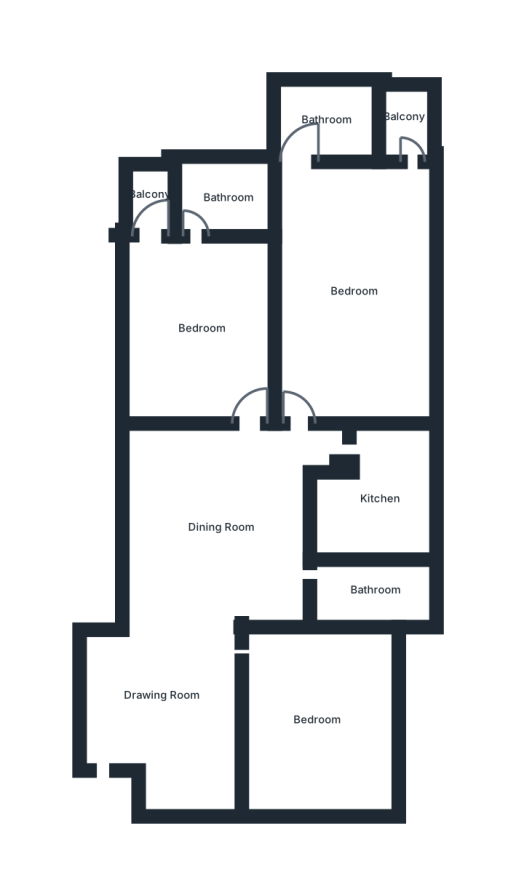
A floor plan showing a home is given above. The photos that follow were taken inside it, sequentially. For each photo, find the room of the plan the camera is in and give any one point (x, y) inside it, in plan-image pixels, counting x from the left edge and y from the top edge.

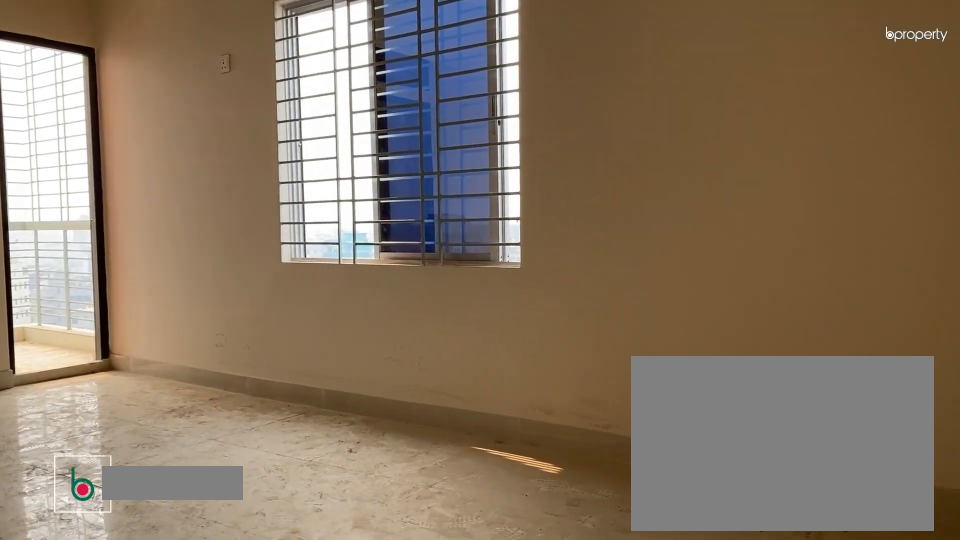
(356, 292)
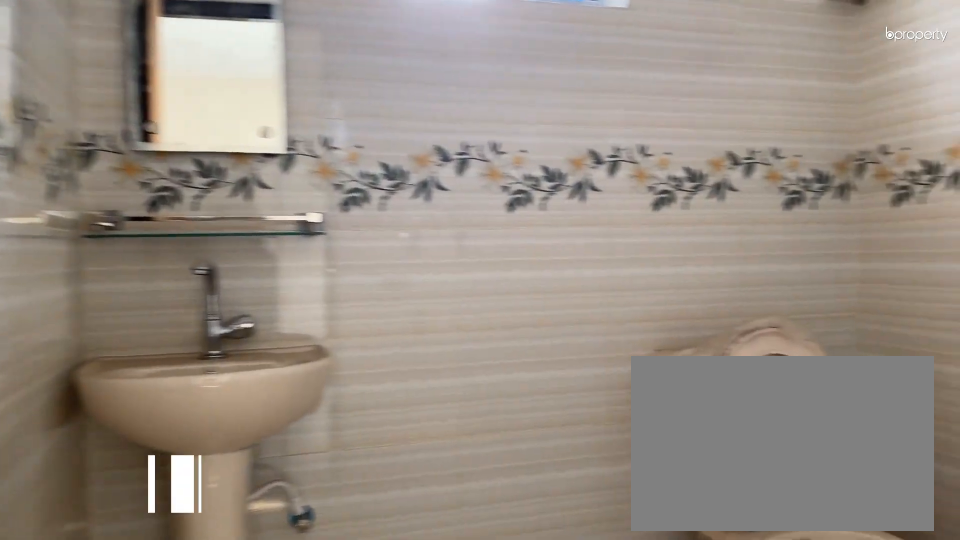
(329, 122)
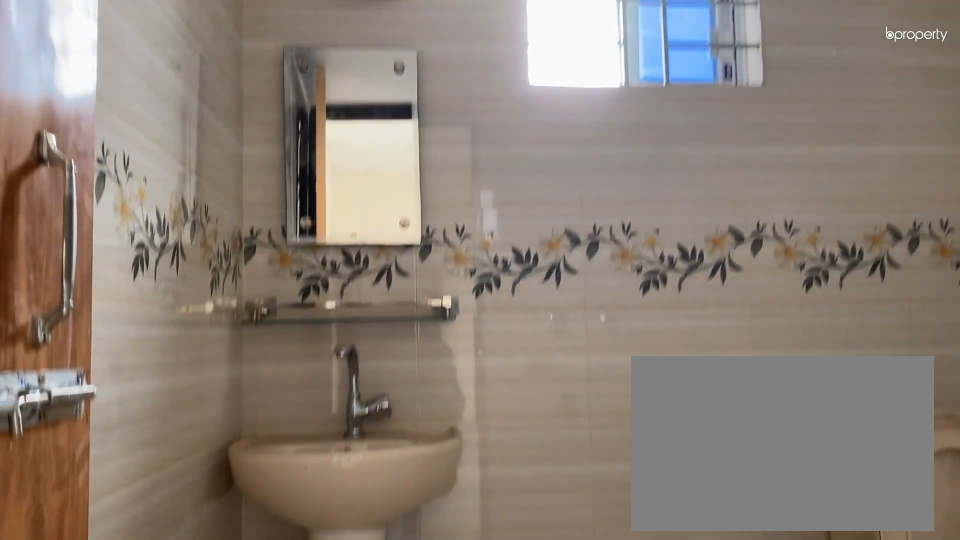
(329, 122)
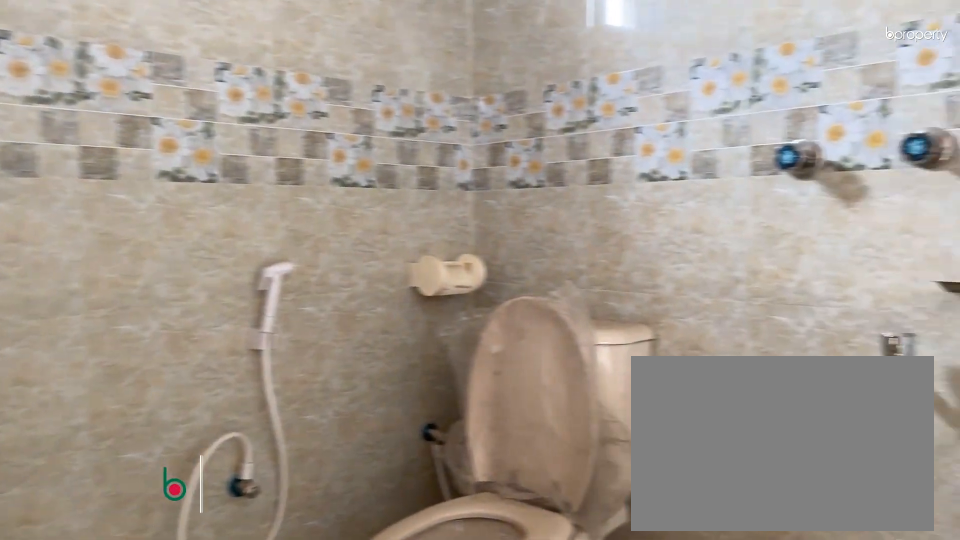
(231, 196)
